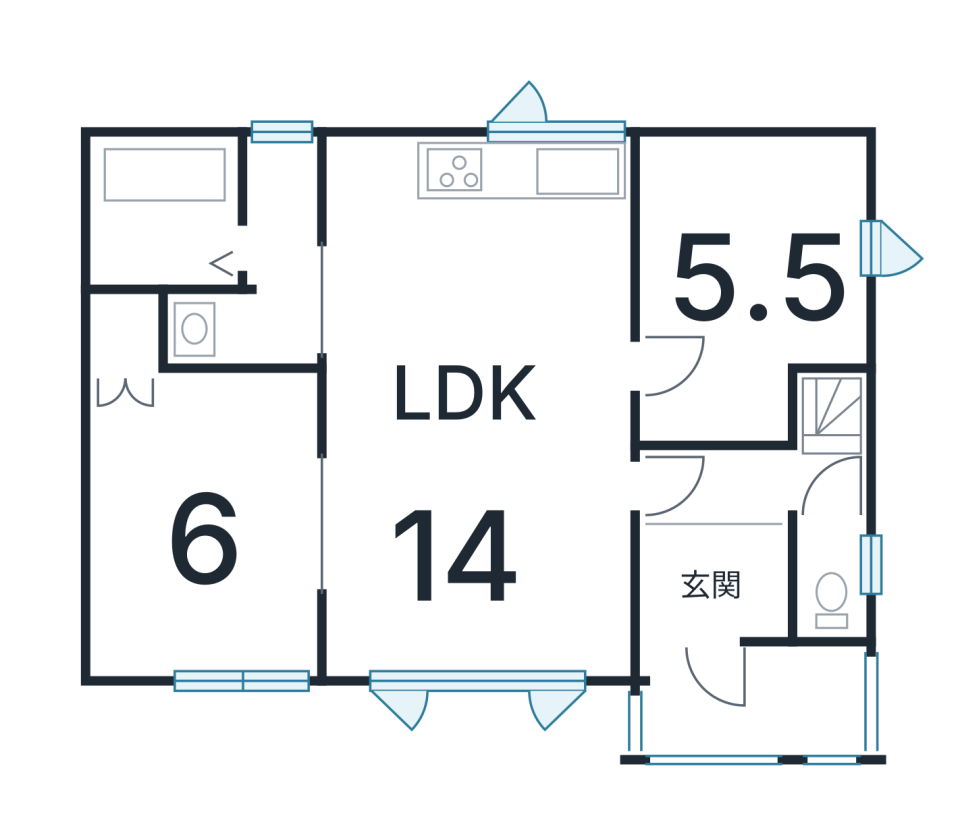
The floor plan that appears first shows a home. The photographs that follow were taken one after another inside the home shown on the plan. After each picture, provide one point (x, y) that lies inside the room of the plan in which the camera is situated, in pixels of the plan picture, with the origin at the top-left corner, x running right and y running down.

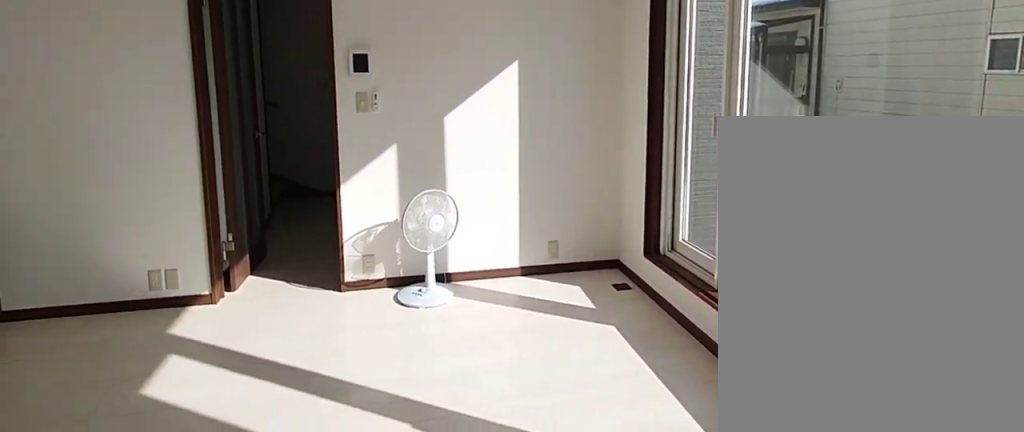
(476, 535)
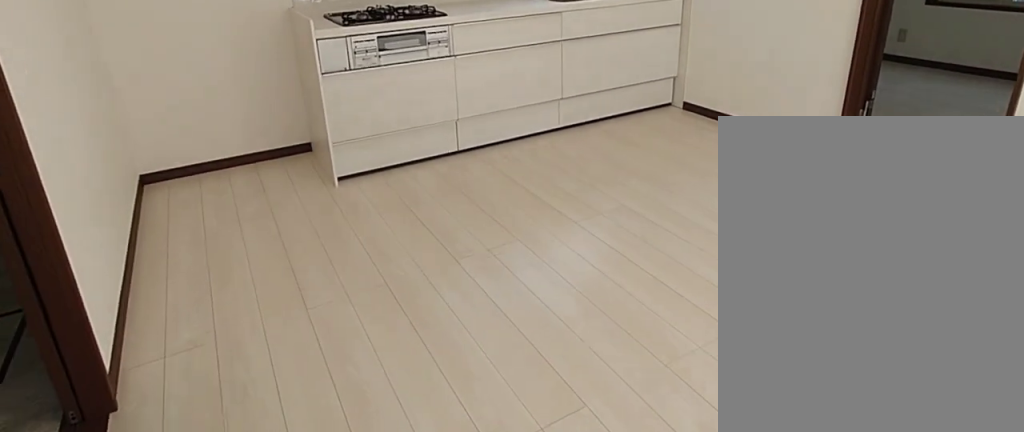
(476, 535)
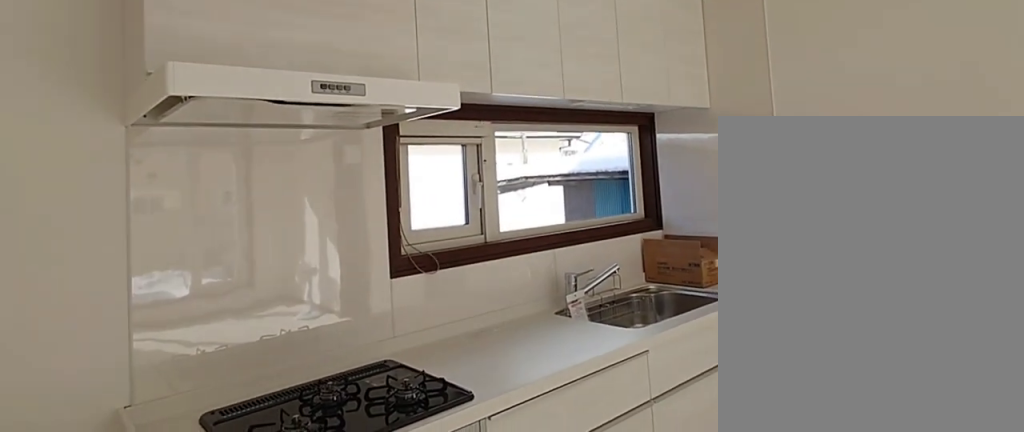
(479, 251)
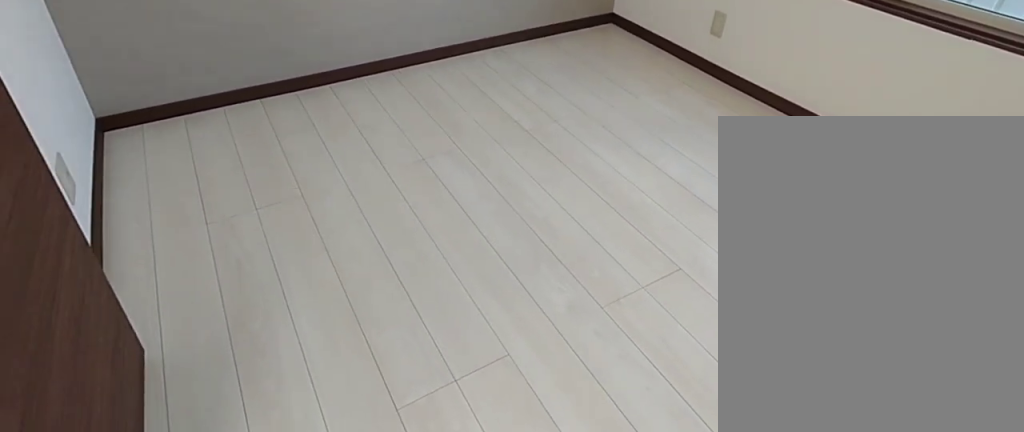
(758, 249)
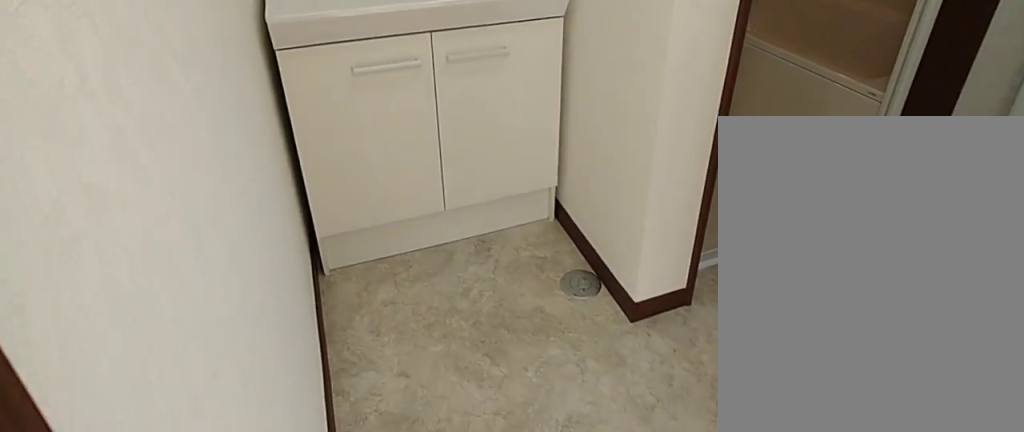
(284, 284)
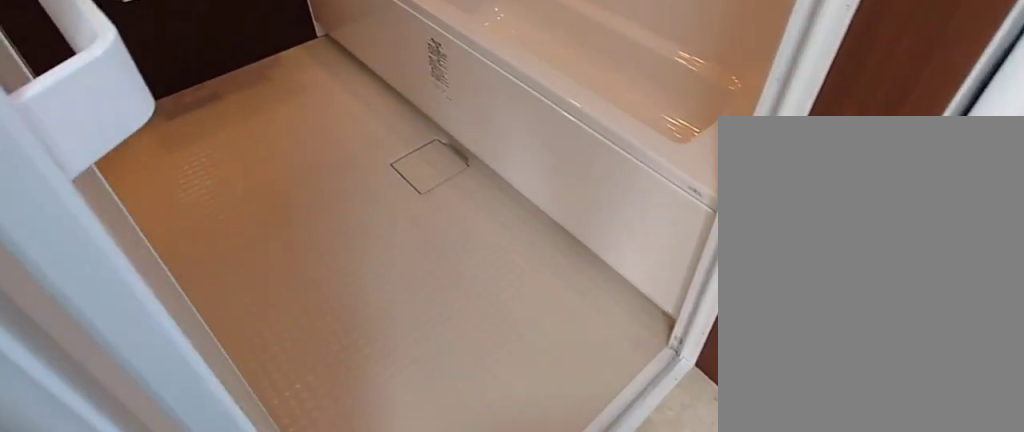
(160, 246)
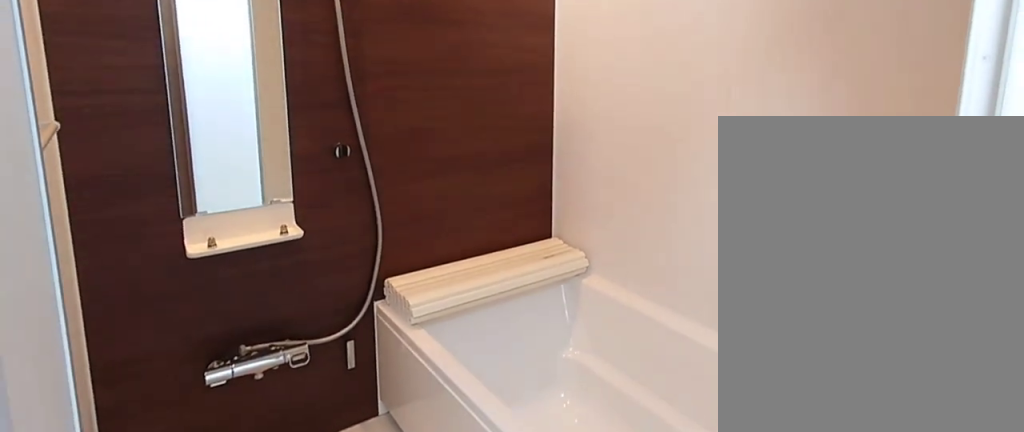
(160, 246)
